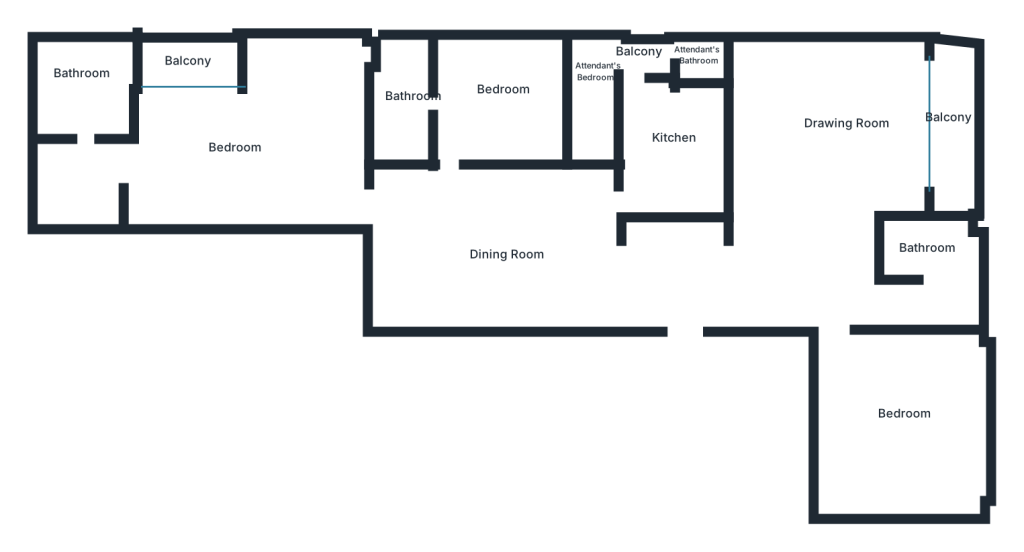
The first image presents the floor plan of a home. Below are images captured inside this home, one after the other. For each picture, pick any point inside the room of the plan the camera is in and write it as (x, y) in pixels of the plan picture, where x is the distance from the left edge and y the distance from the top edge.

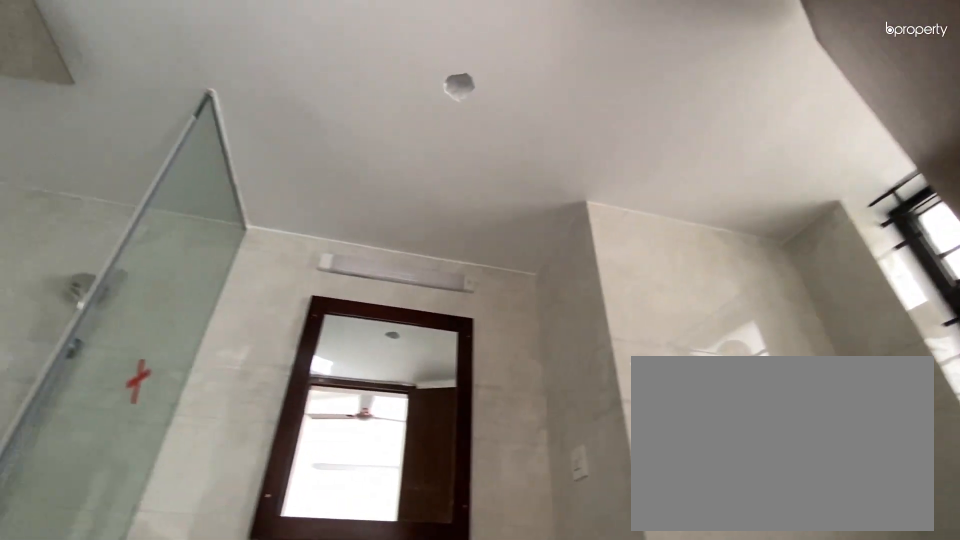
(406, 96)
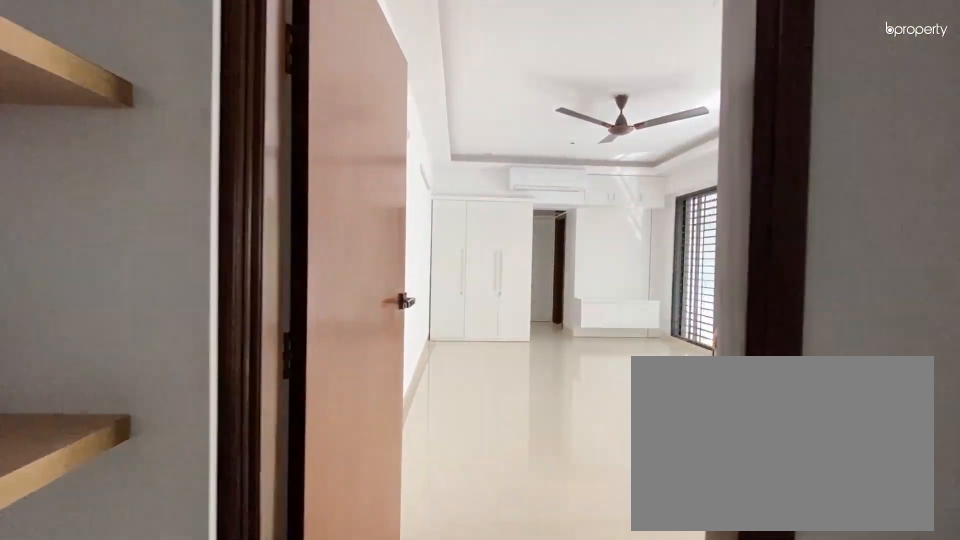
(345, 193)
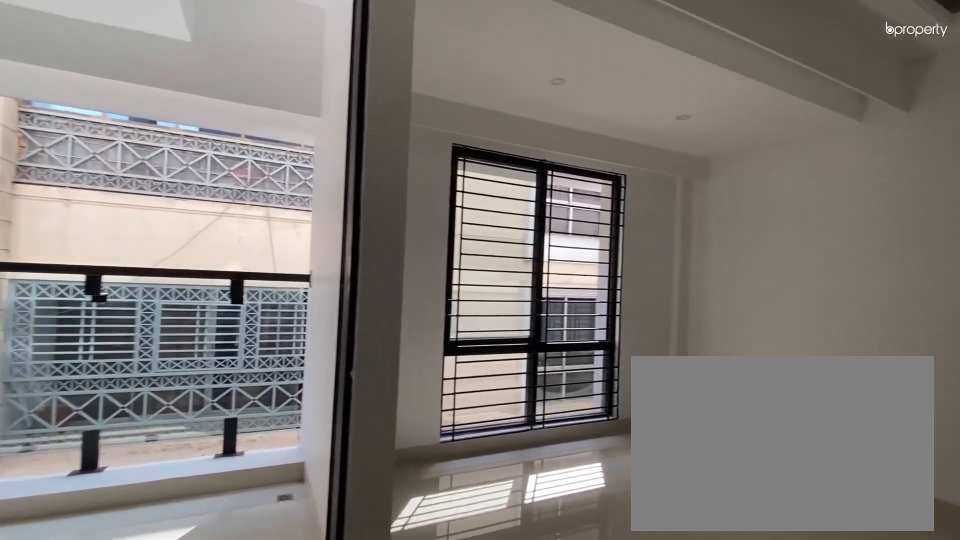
(258, 143)
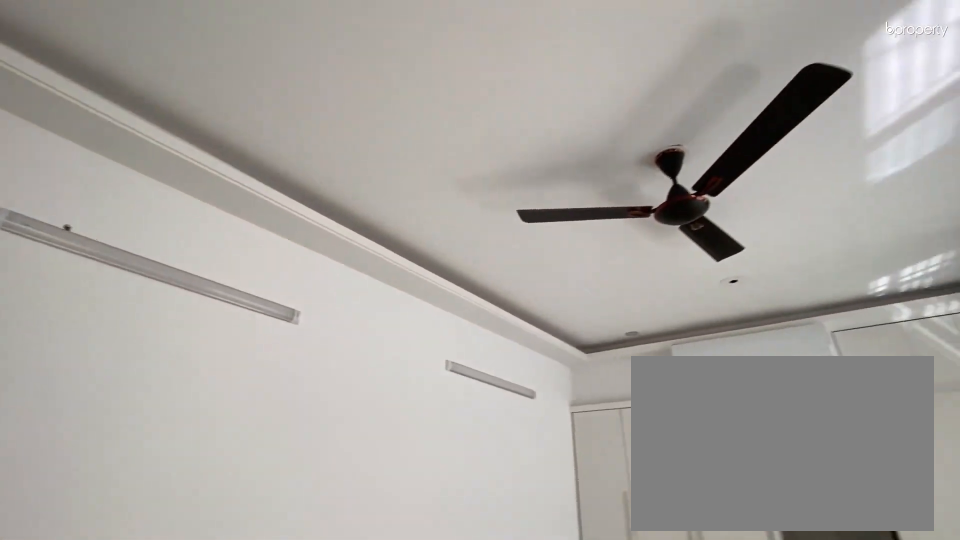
(258, 143)
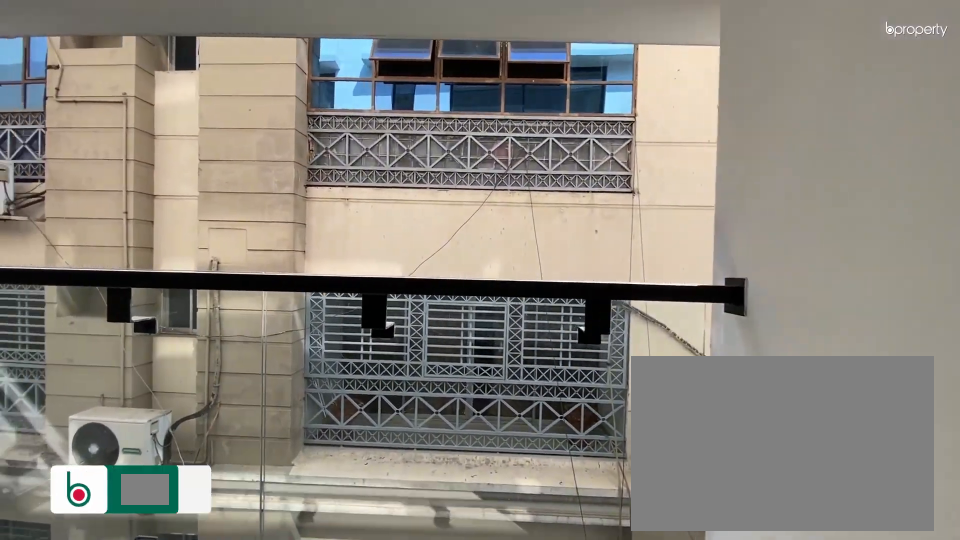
(189, 62)
